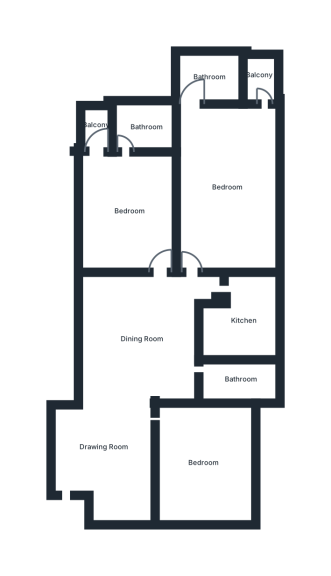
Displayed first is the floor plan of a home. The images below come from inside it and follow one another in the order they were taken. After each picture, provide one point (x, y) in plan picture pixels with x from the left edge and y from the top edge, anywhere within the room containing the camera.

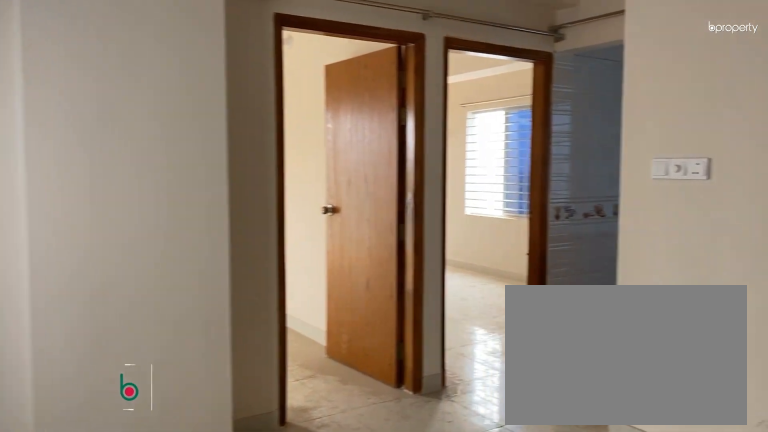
(143, 339)
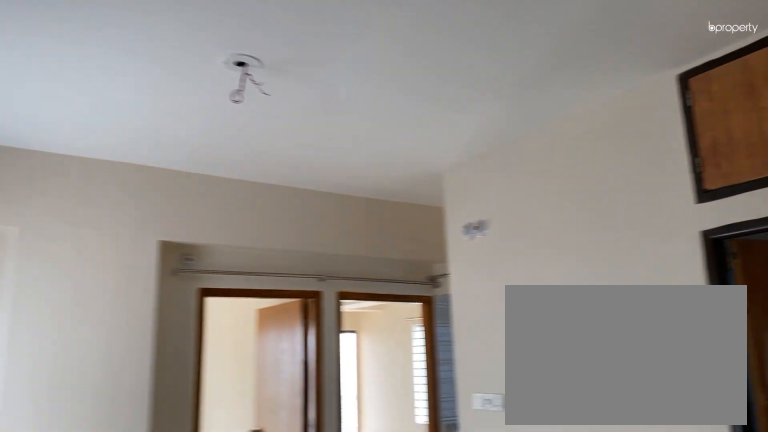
(143, 339)
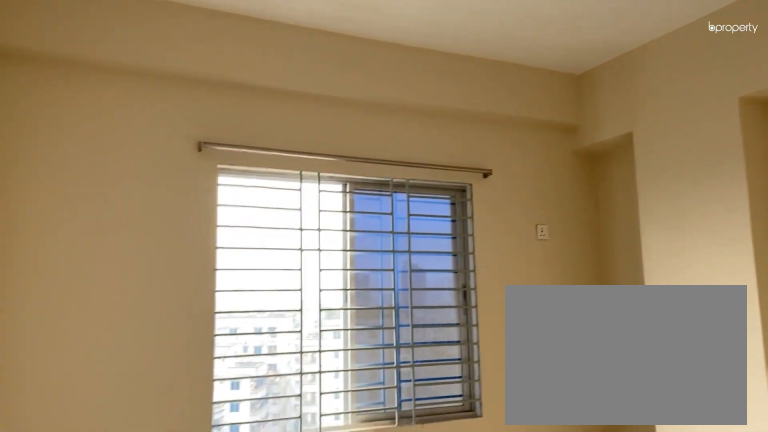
(205, 463)
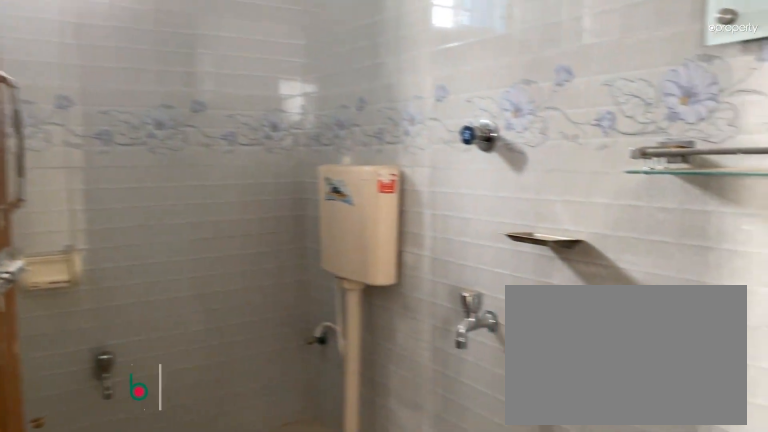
(240, 380)
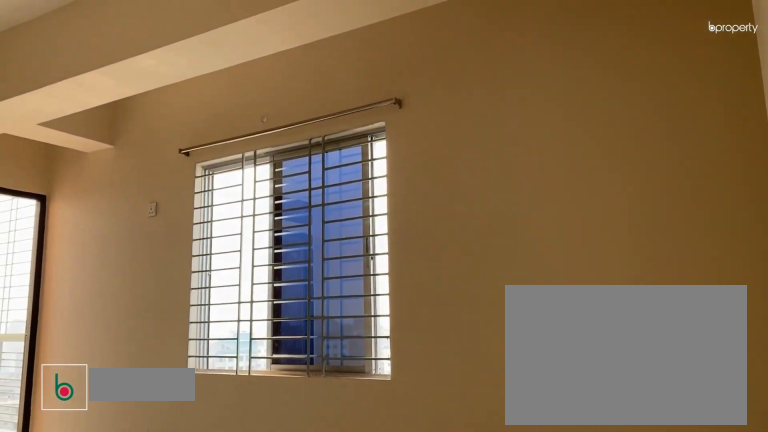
(228, 187)
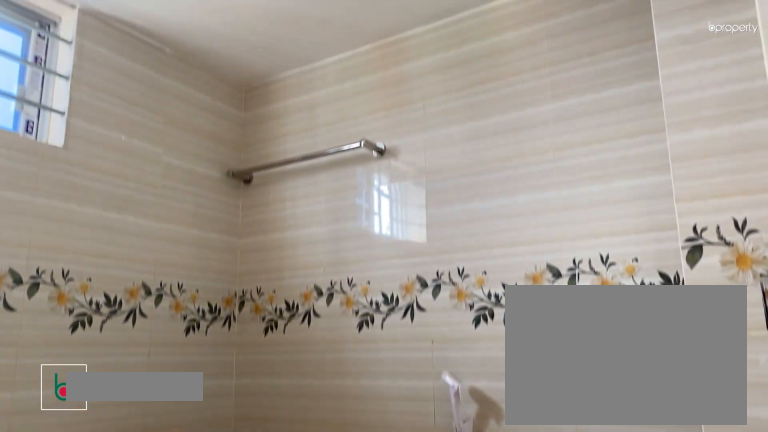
(211, 78)
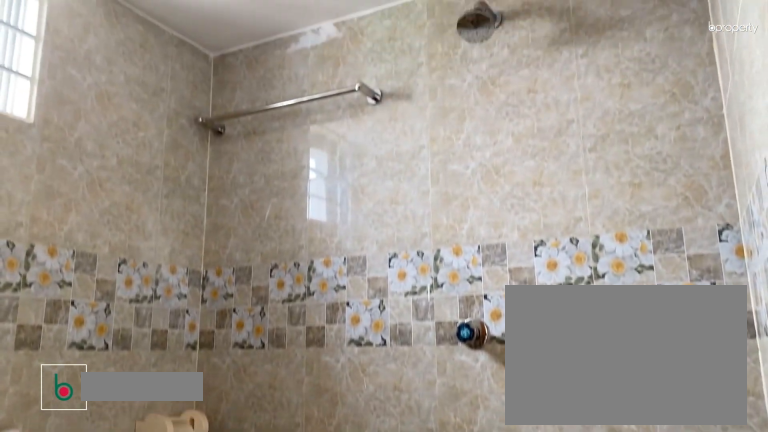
(148, 126)
